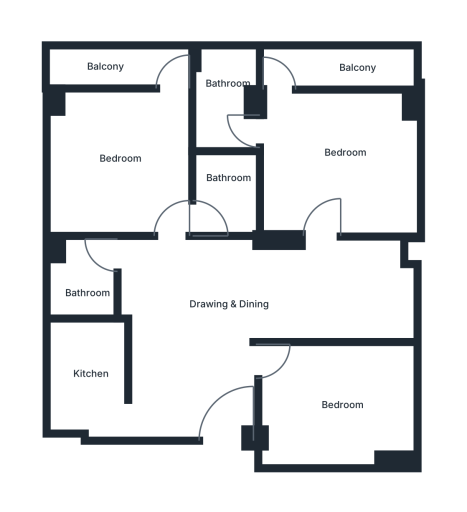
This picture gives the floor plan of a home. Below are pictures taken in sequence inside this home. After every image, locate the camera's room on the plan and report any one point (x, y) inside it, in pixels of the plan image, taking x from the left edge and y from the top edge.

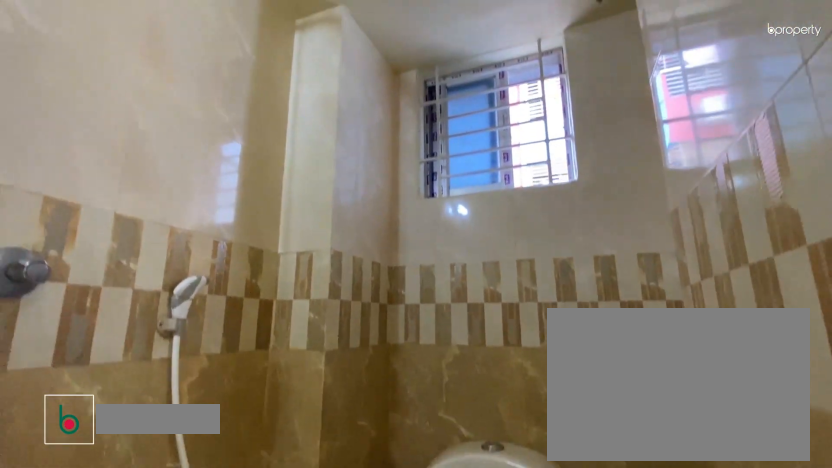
(221, 106)
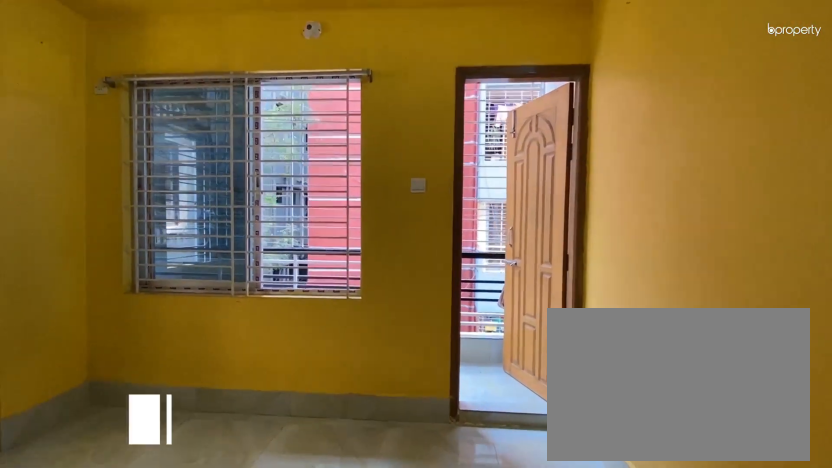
(123, 161)
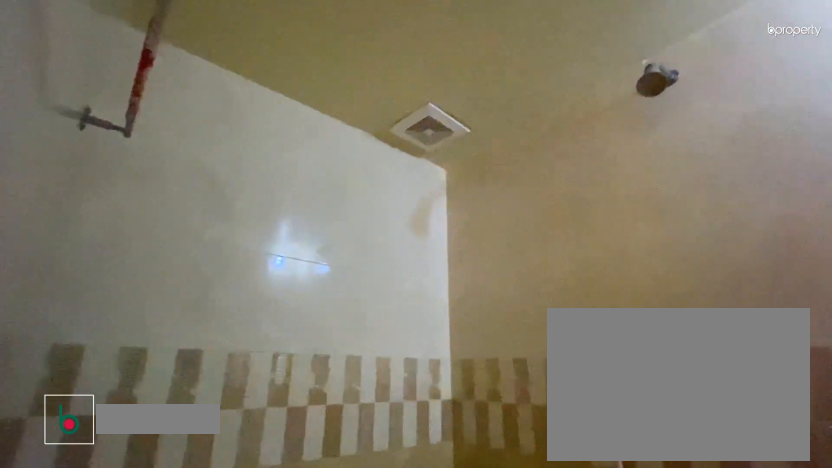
(226, 200)
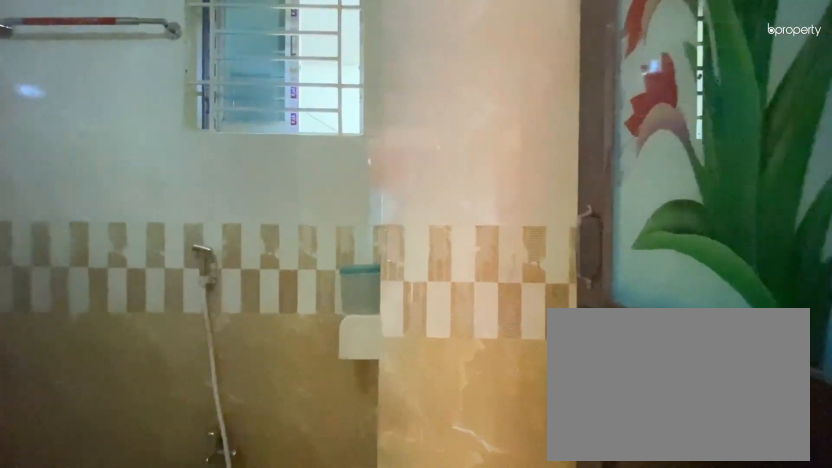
(87, 267)
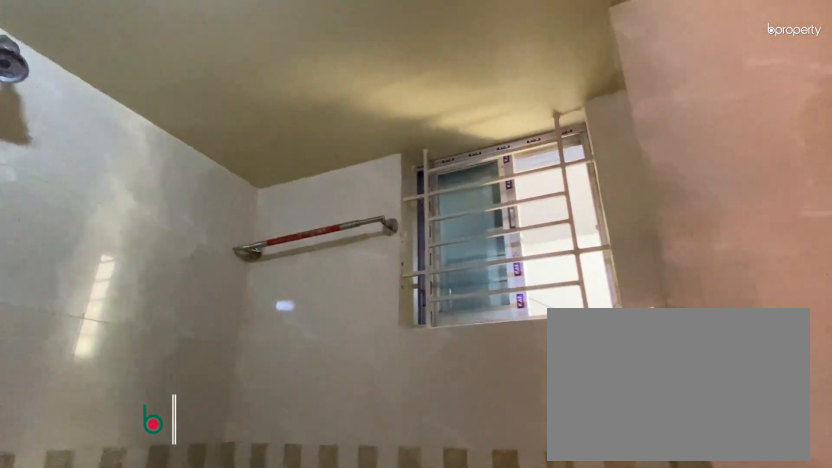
(87, 267)
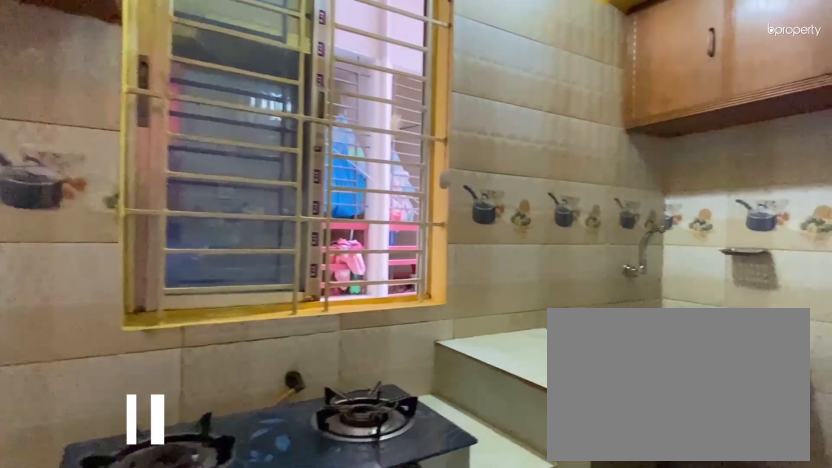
(89, 373)
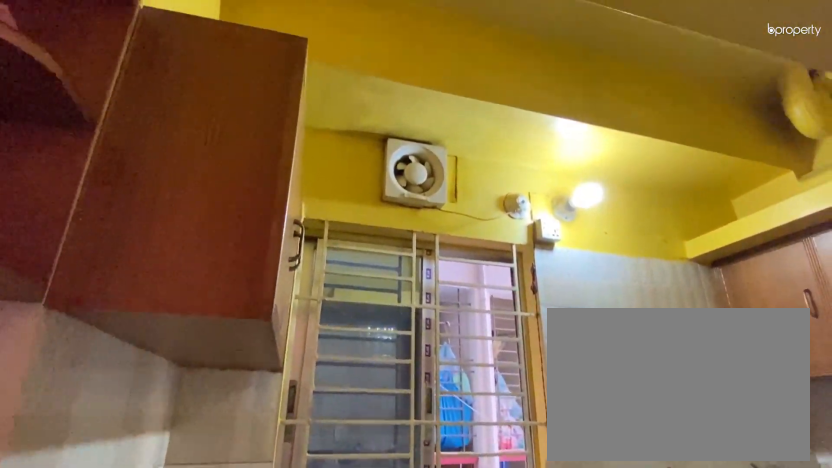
(89, 373)
